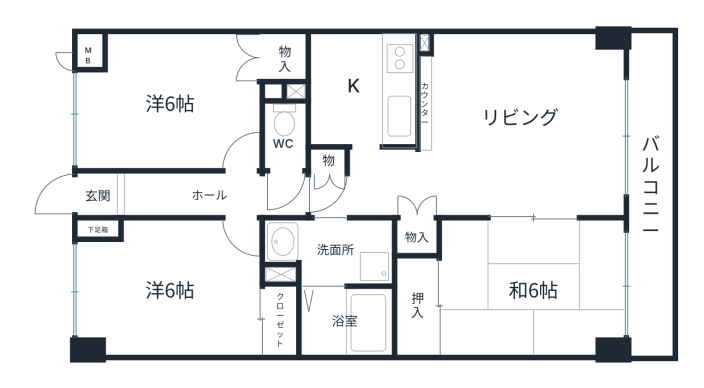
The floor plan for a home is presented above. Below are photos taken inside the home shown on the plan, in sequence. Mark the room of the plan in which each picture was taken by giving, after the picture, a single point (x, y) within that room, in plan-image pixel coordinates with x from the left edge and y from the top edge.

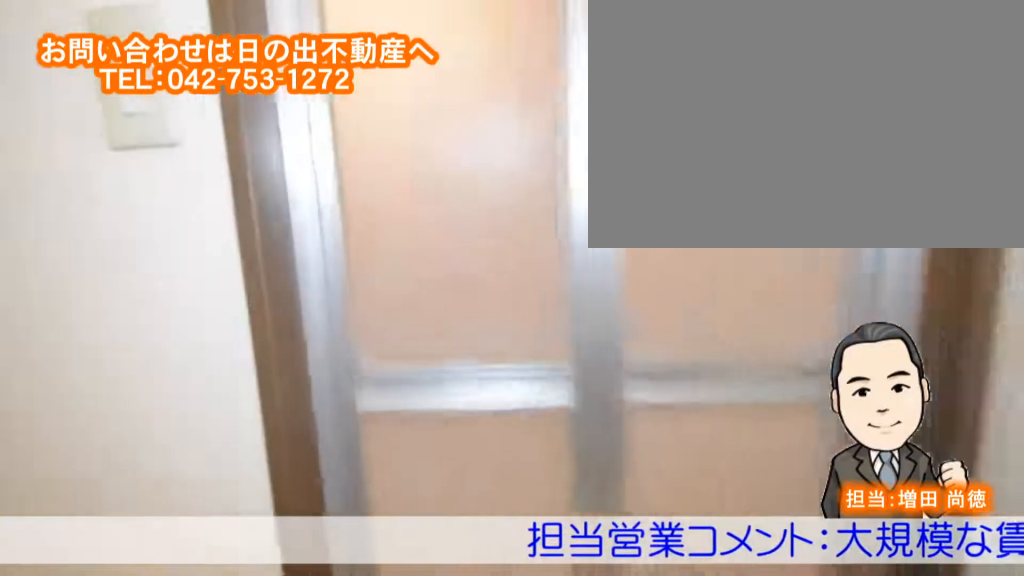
(355, 246)
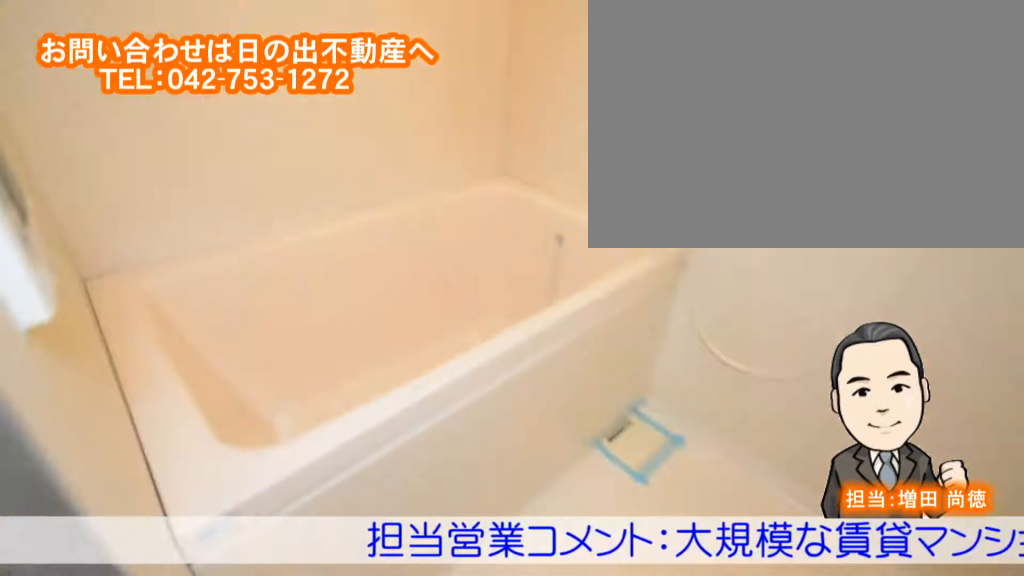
(346, 321)
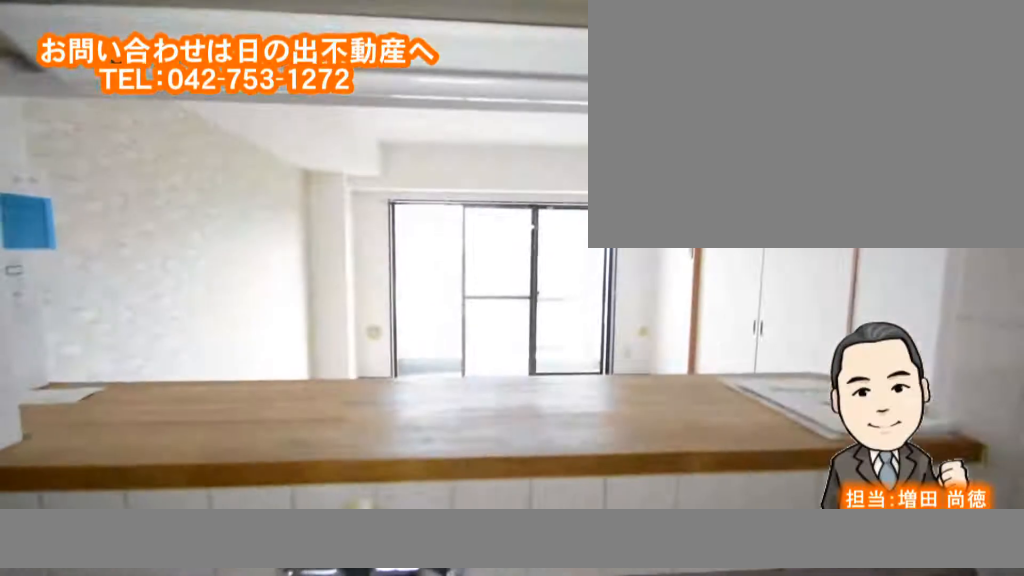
(349, 91)
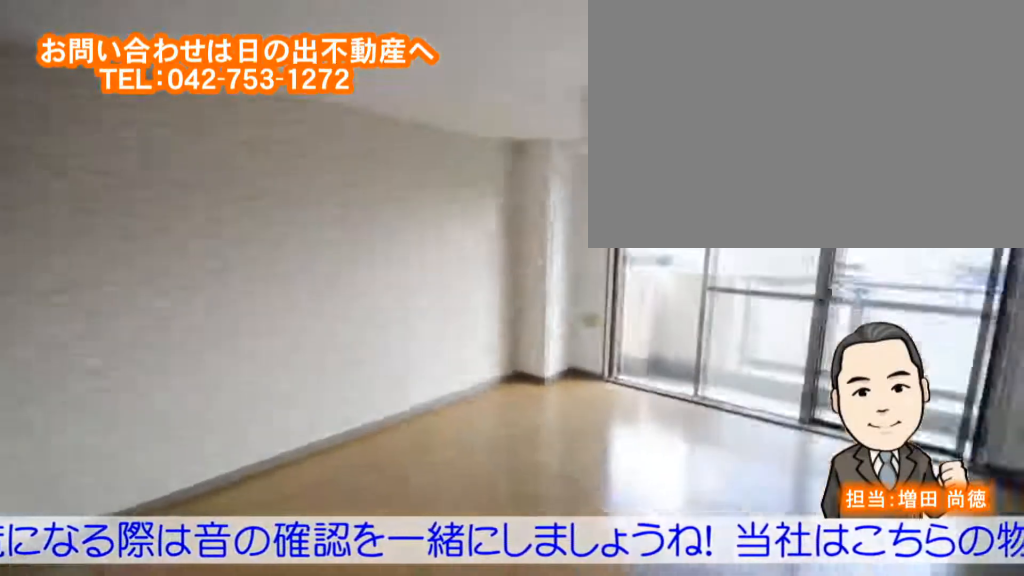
(514, 149)
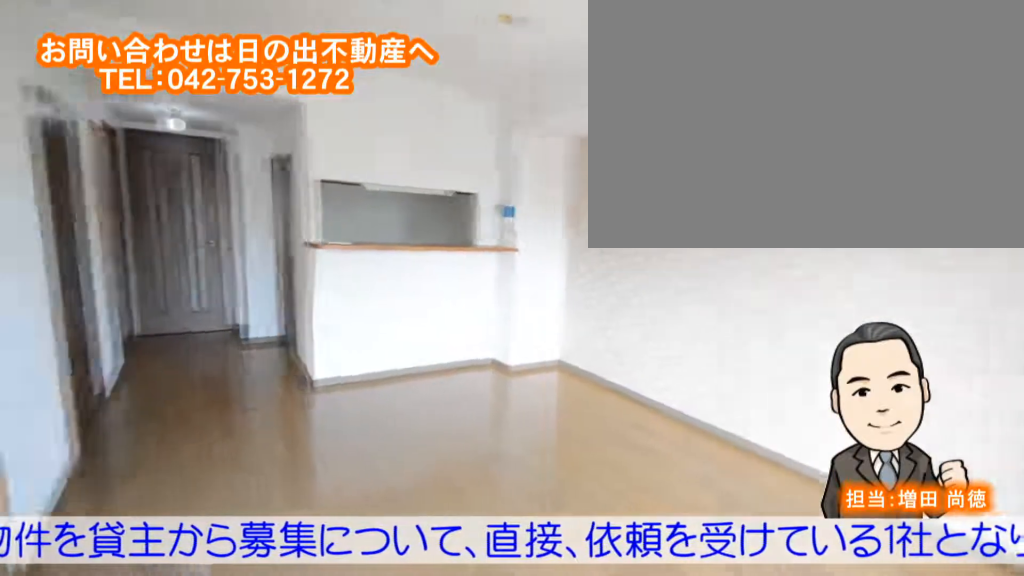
(514, 150)
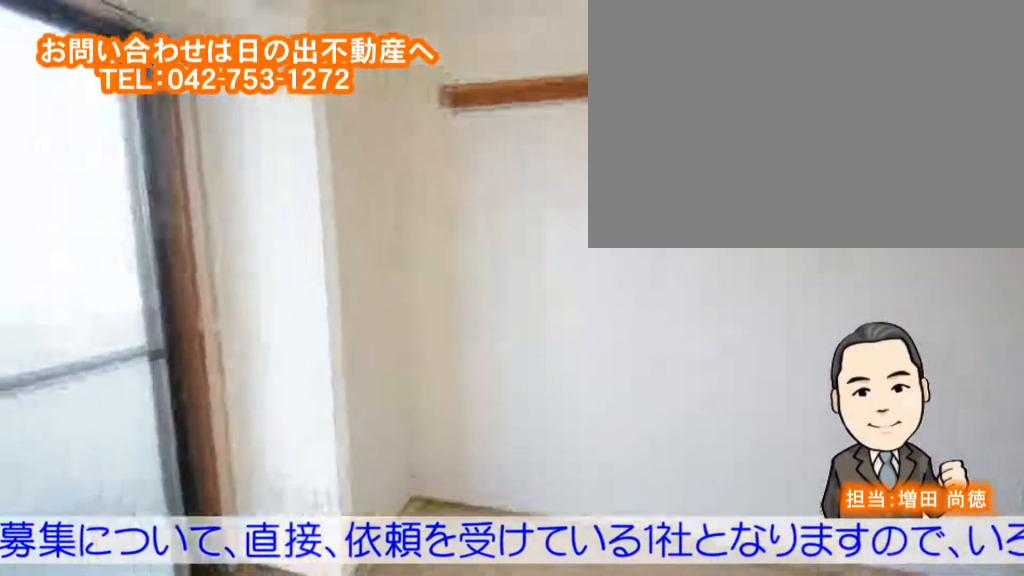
(486, 280)
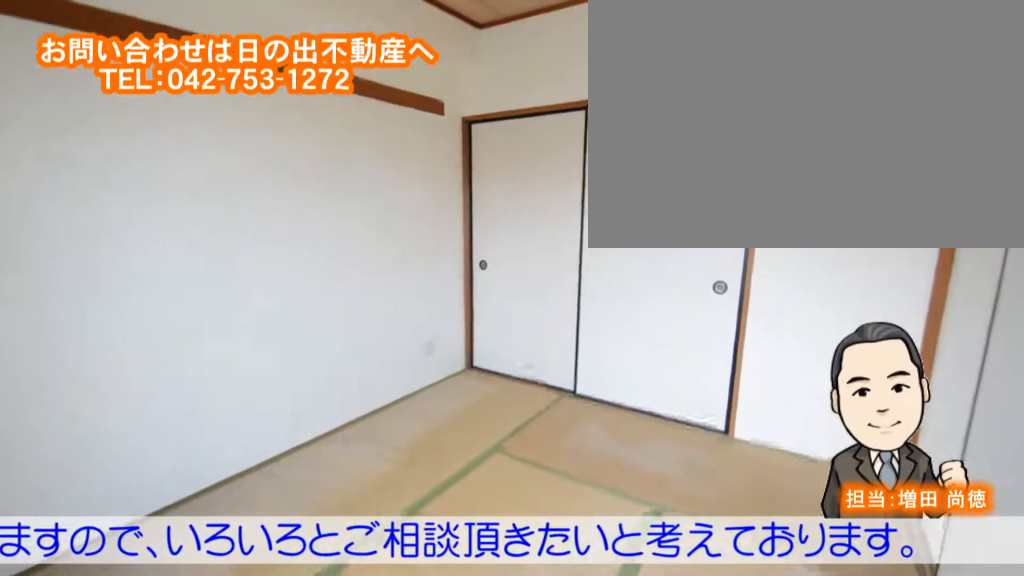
(486, 280)
